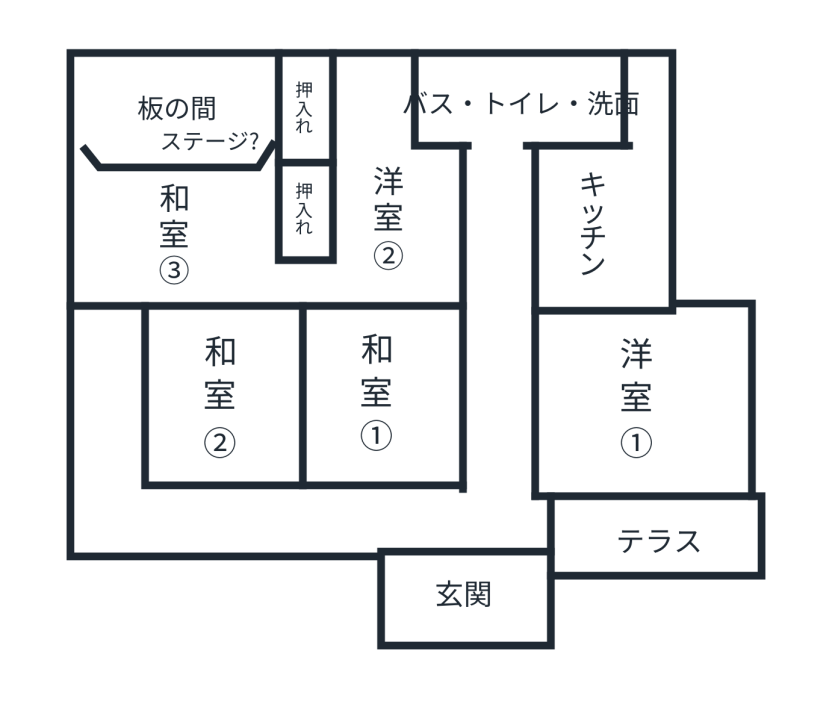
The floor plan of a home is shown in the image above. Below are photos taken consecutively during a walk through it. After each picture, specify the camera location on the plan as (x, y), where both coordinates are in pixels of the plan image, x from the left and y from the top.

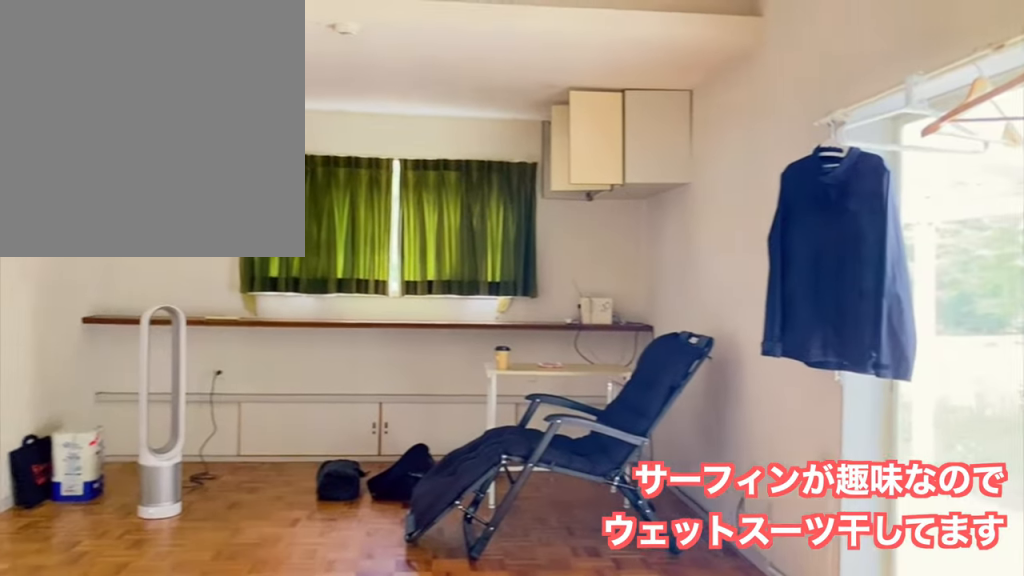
(591, 414)
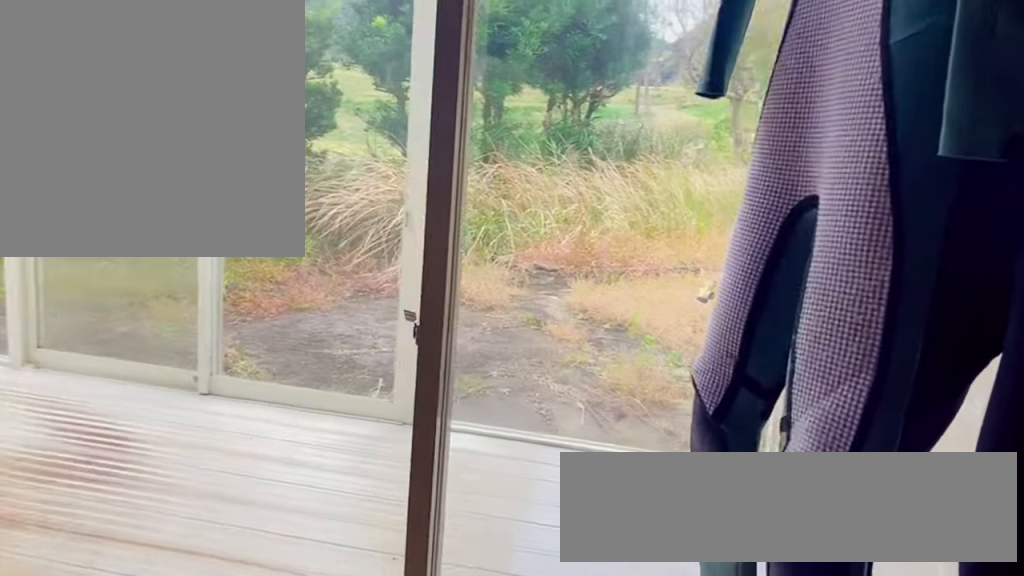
(624, 496)
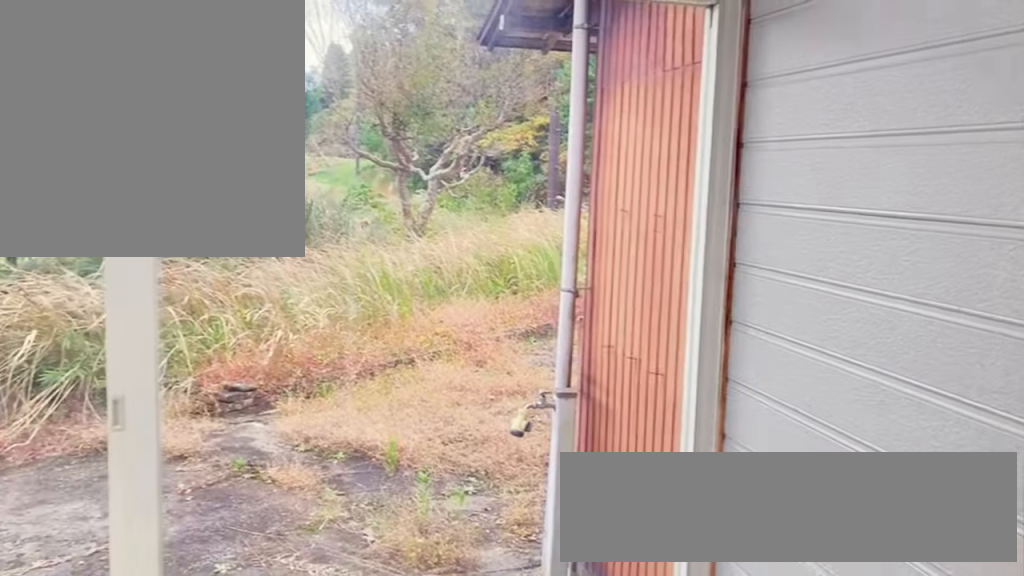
(625, 480)
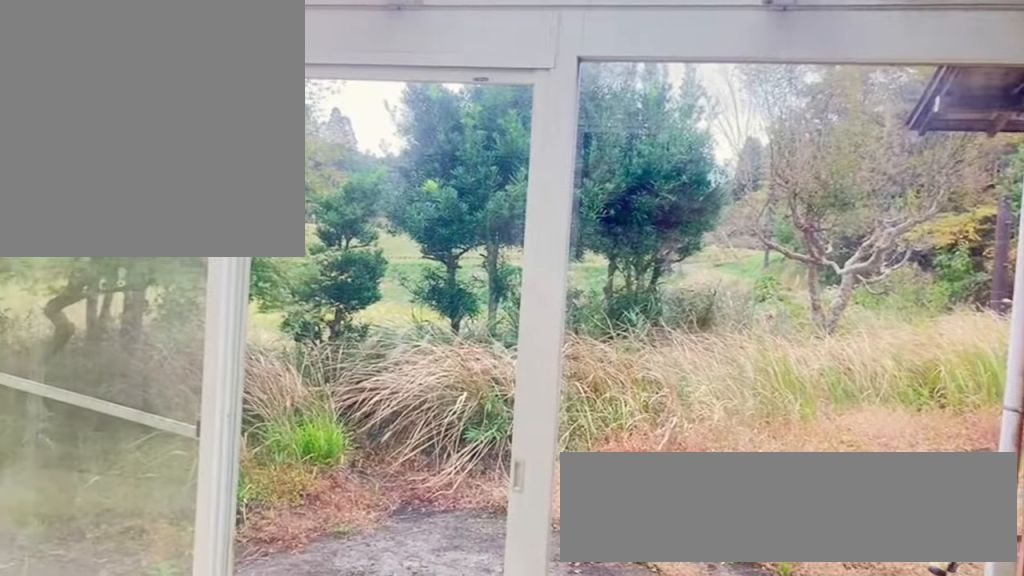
(622, 468)
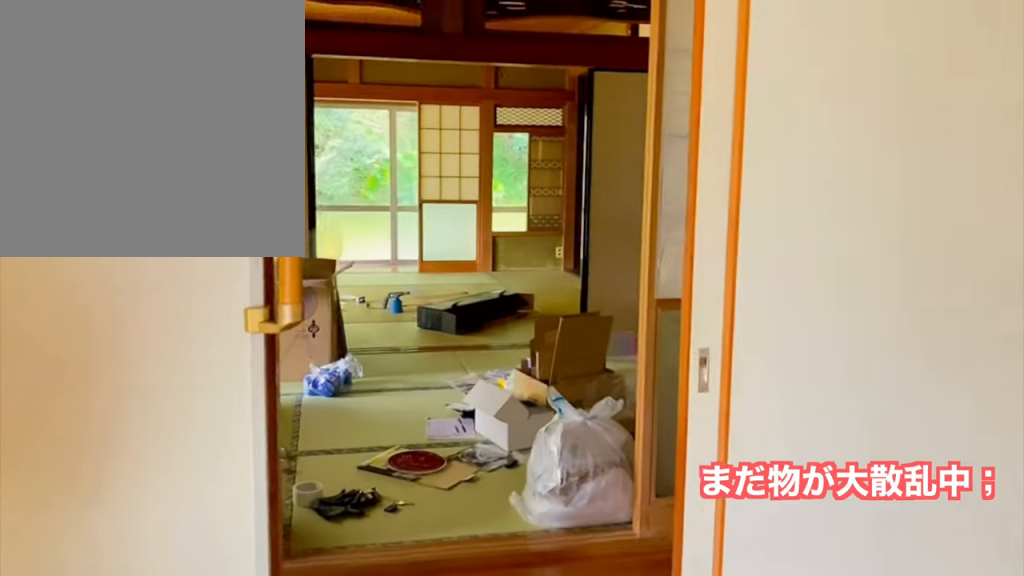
(602, 416)
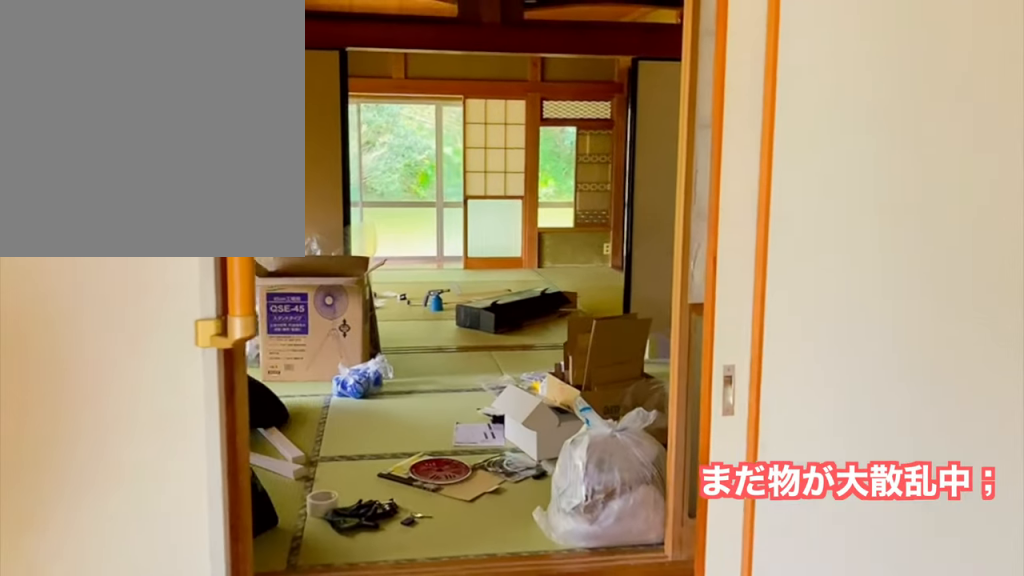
(600, 414)
